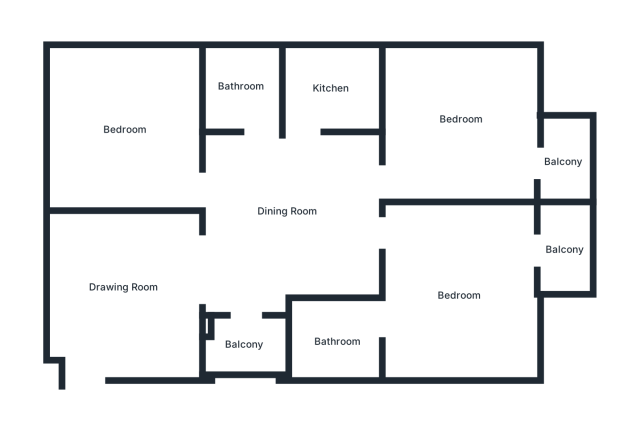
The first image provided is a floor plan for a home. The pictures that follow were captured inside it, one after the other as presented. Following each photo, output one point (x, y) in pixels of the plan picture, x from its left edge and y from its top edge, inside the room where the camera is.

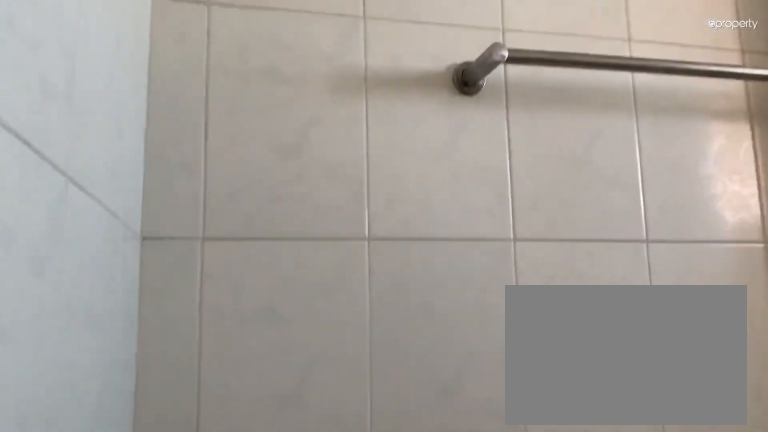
(239, 87)
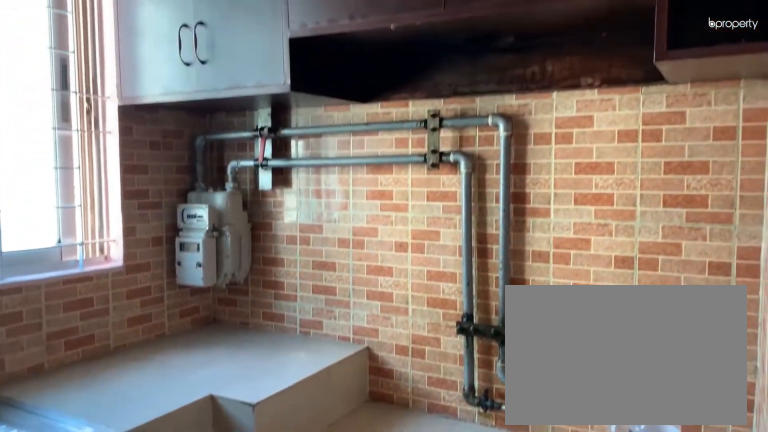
(328, 88)
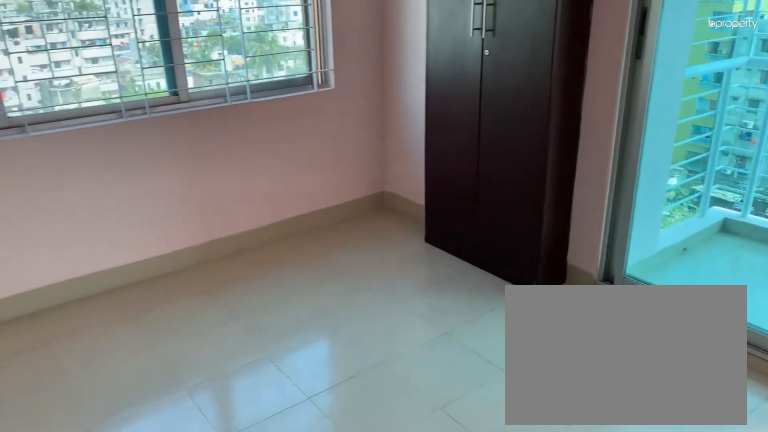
(462, 119)
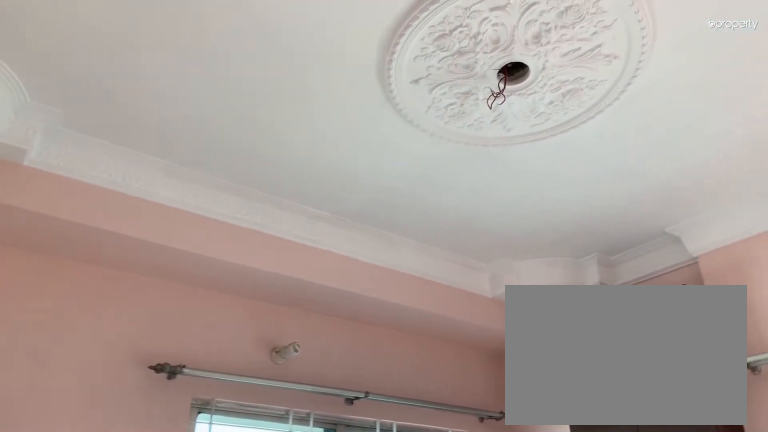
(462, 119)
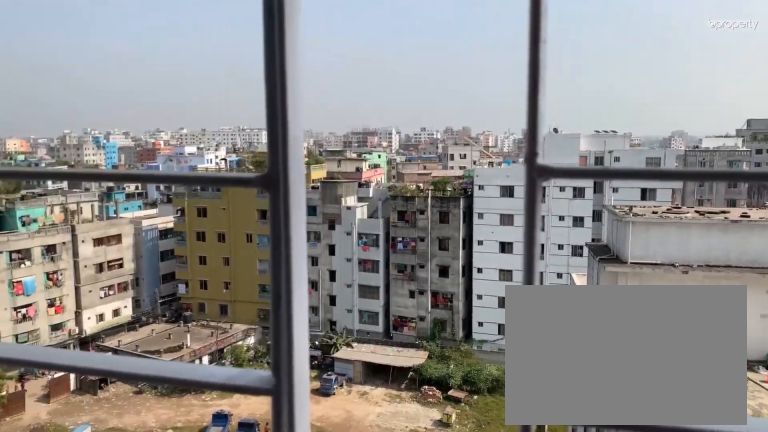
(564, 162)
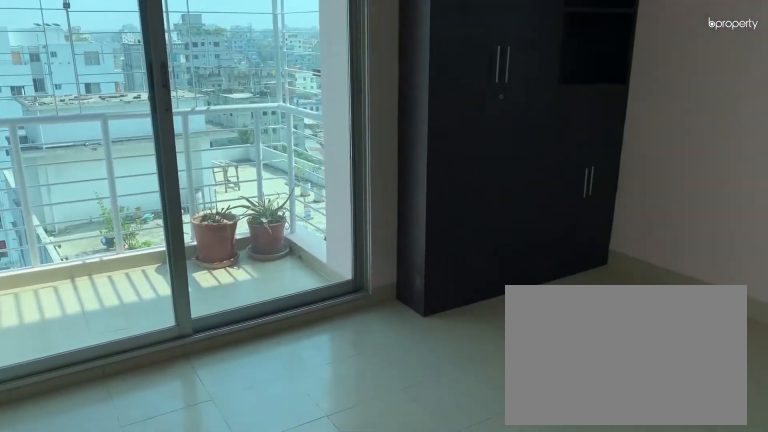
(459, 298)
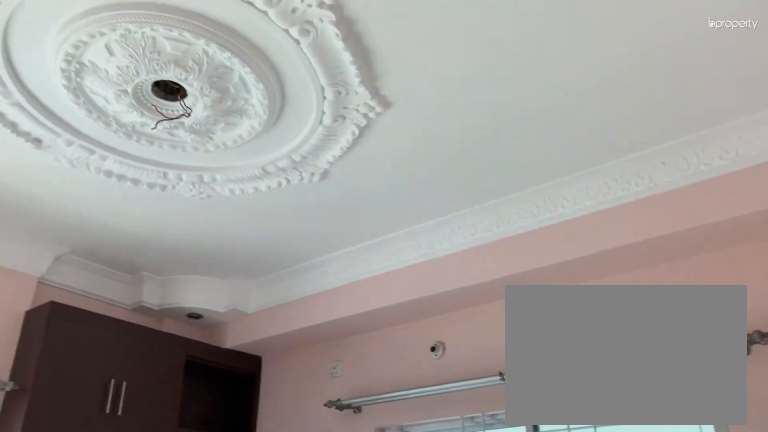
(459, 298)
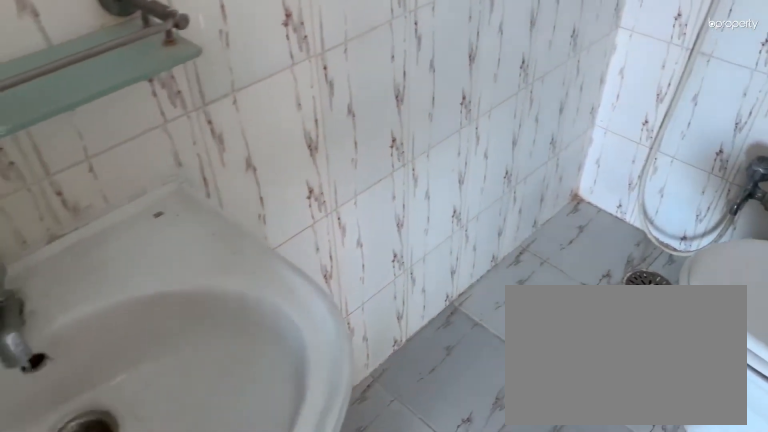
(333, 344)
